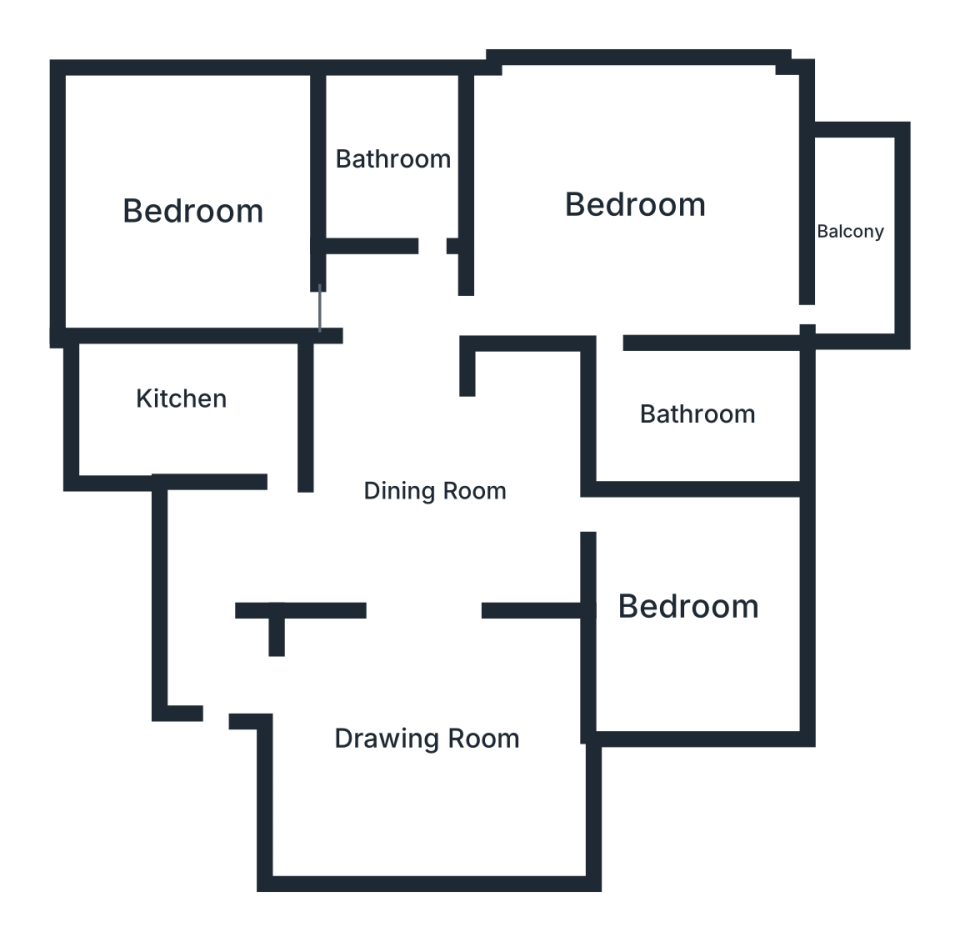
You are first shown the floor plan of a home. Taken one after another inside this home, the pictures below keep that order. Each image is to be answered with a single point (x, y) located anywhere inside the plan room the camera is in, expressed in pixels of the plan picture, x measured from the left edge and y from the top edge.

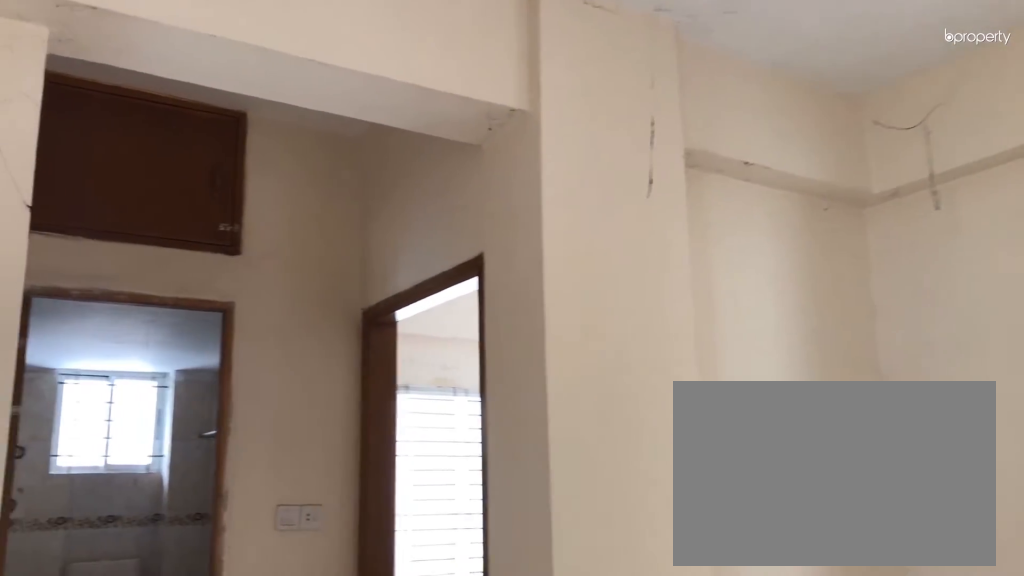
(435, 492)
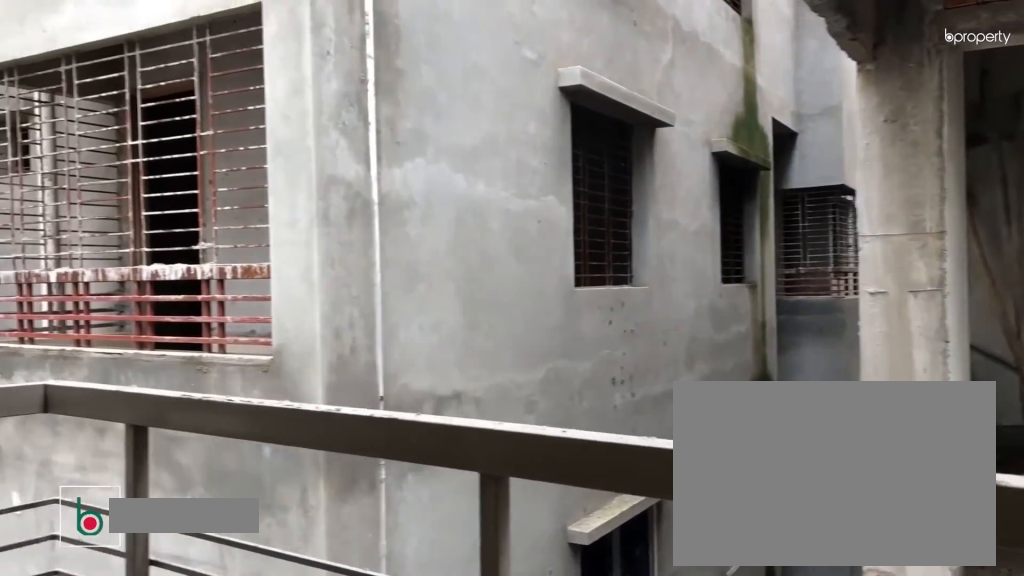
(851, 230)
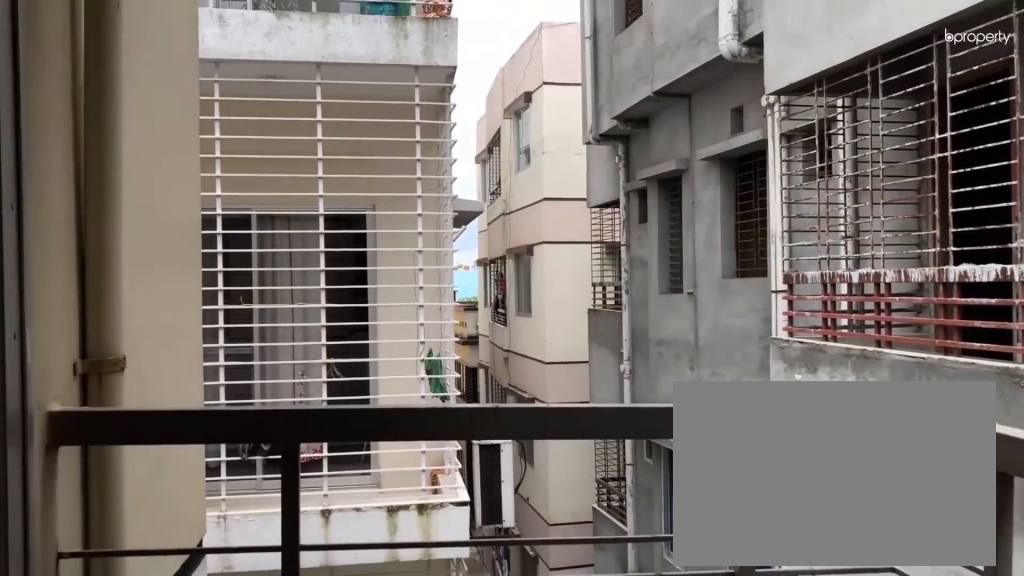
(851, 230)
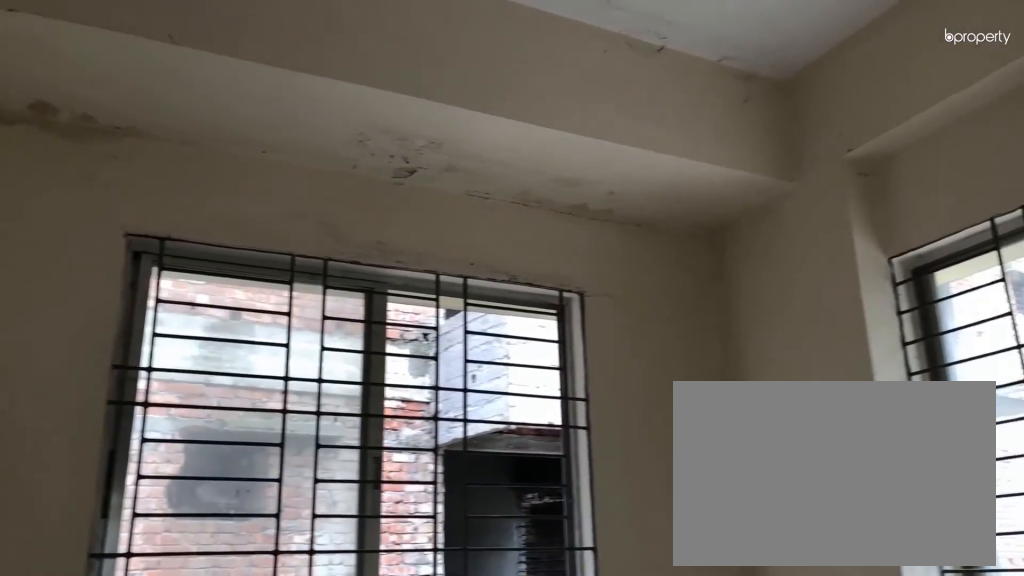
(688, 603)
